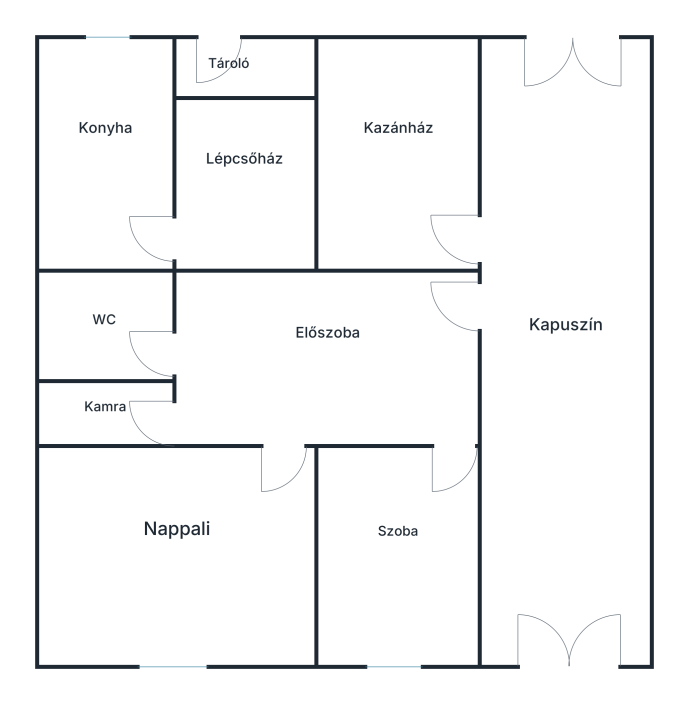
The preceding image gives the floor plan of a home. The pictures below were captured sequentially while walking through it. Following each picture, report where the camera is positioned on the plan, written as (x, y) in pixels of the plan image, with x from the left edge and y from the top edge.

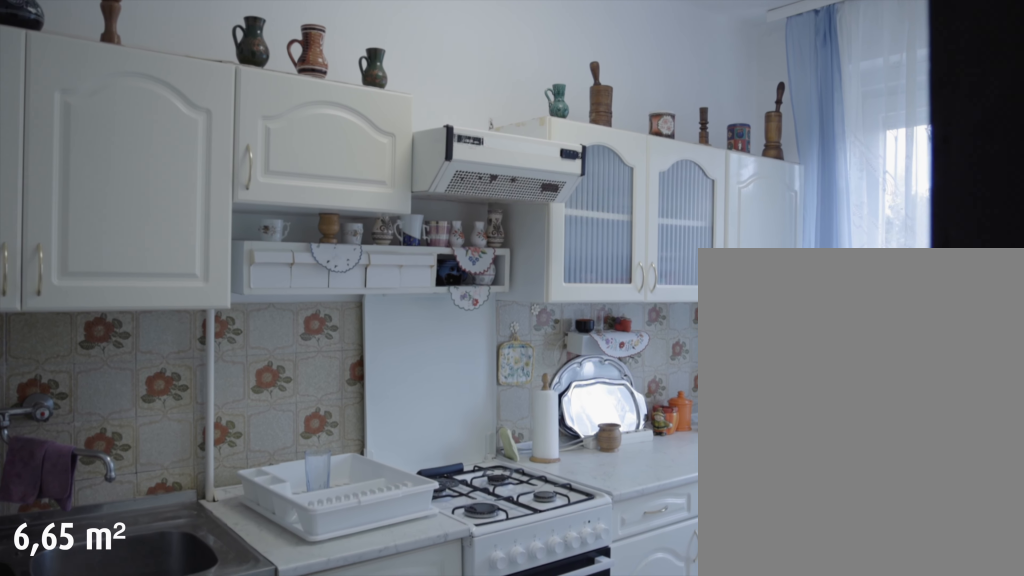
(187, 235)
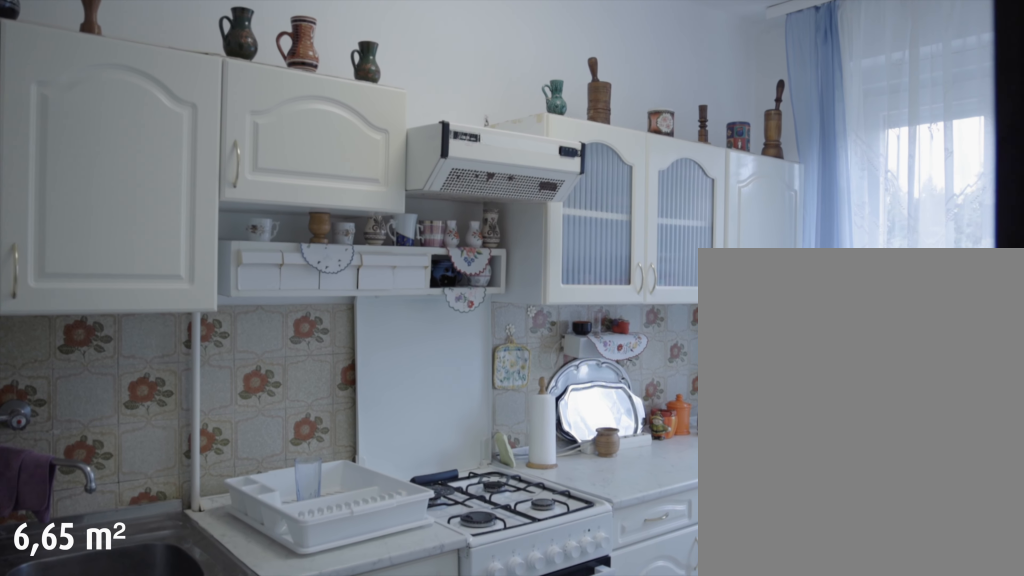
(180, 232)
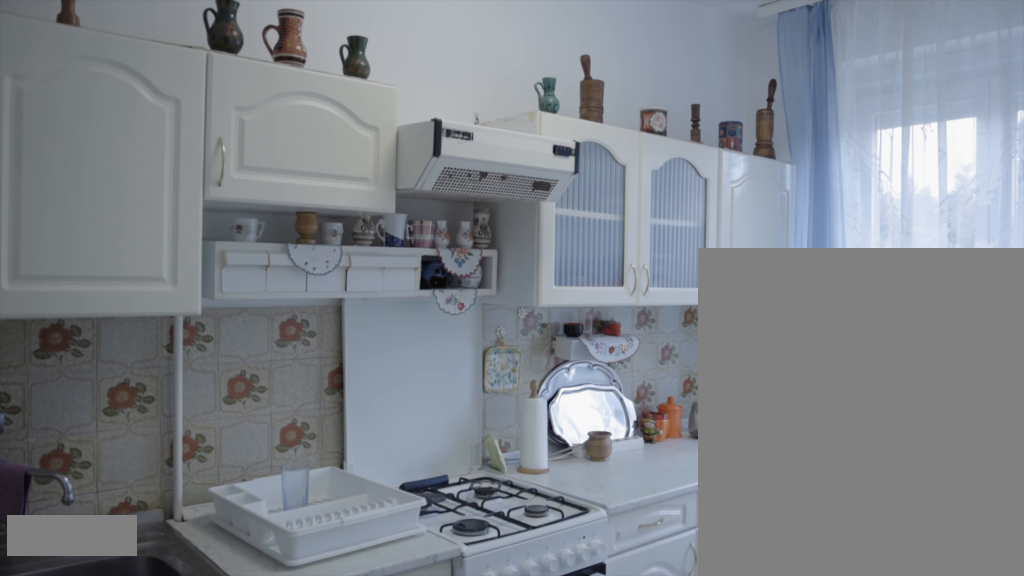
(173, 229)
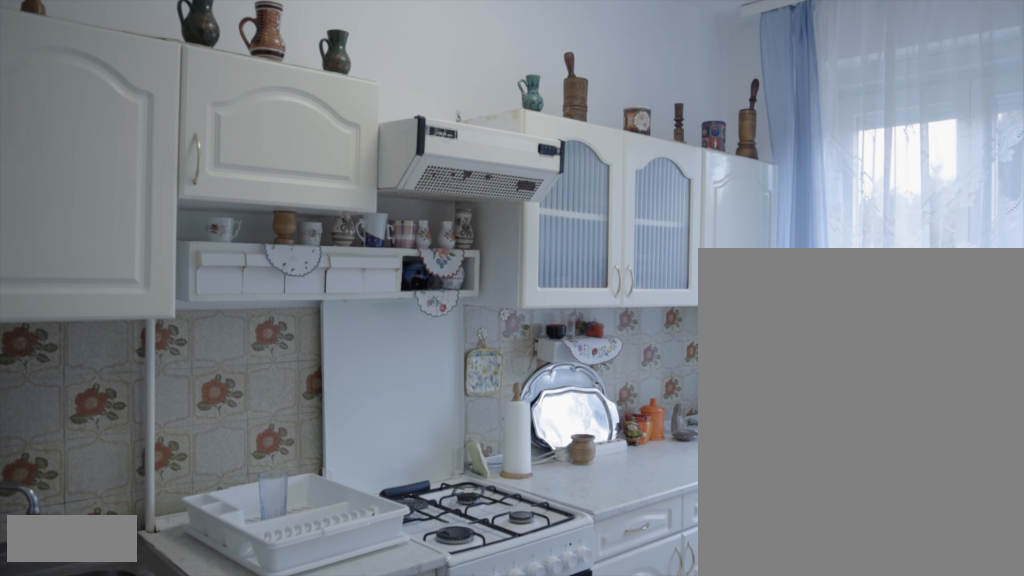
(165, 225)
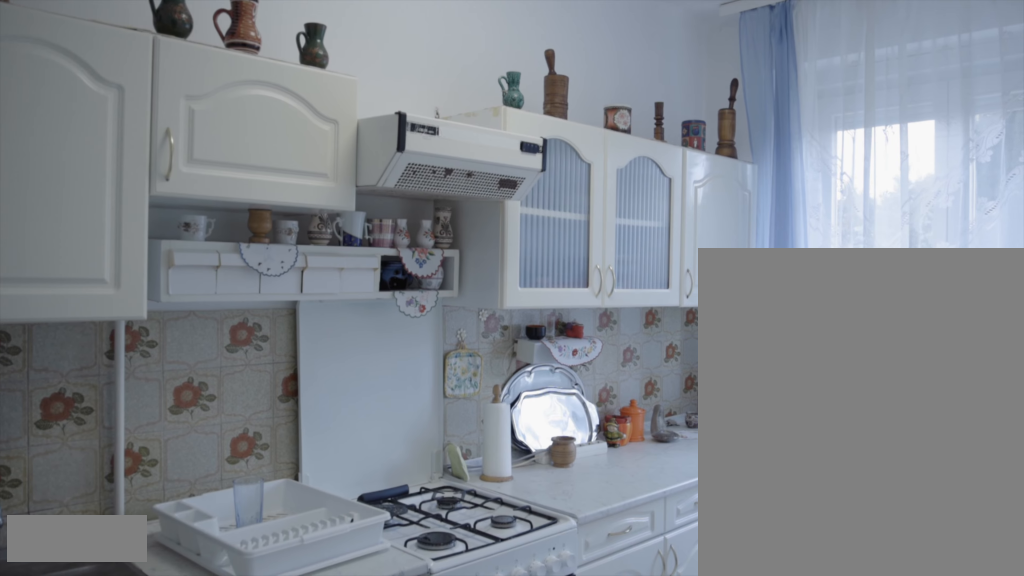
(157, 221)
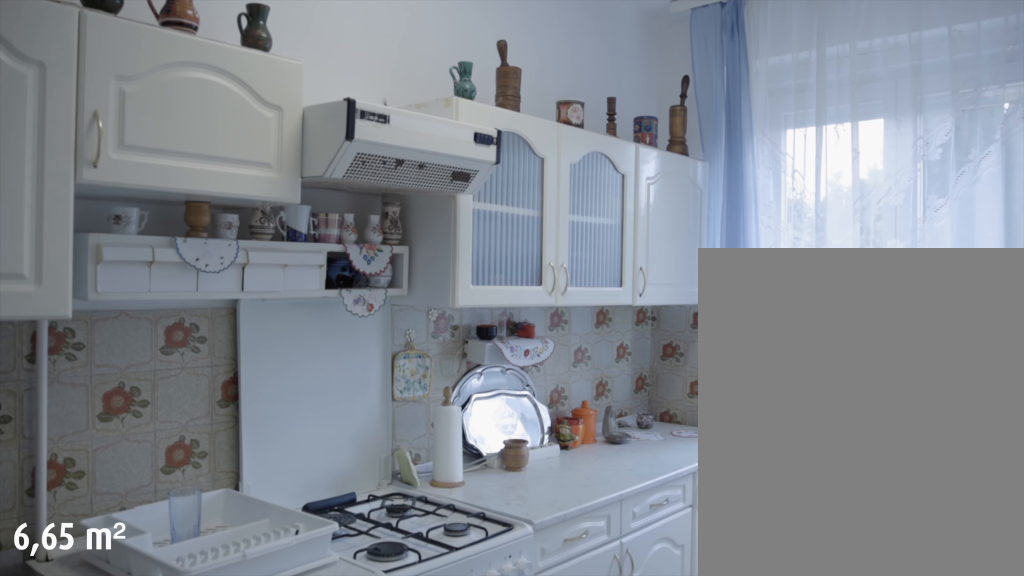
(141, 214)
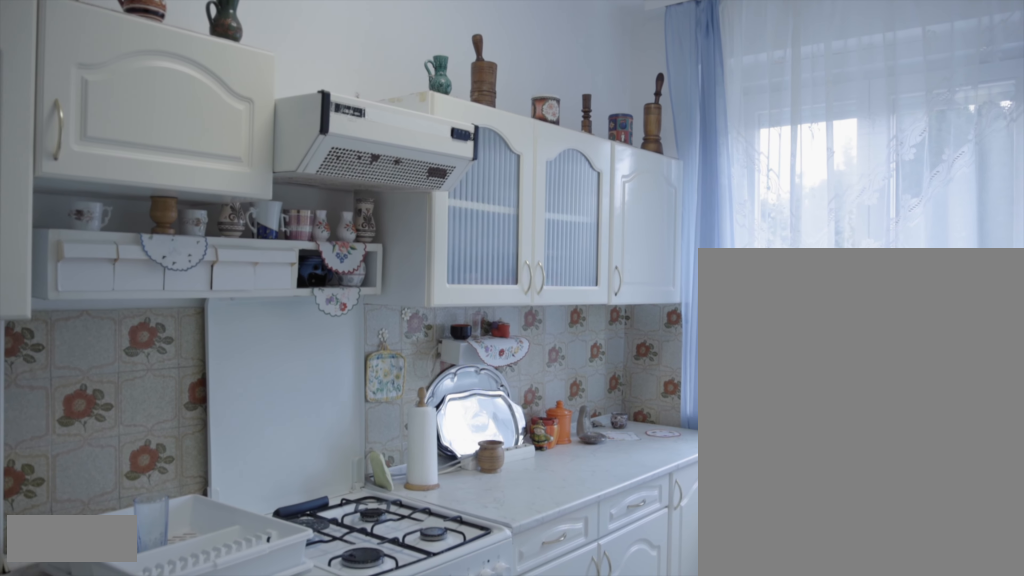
(133, 210)
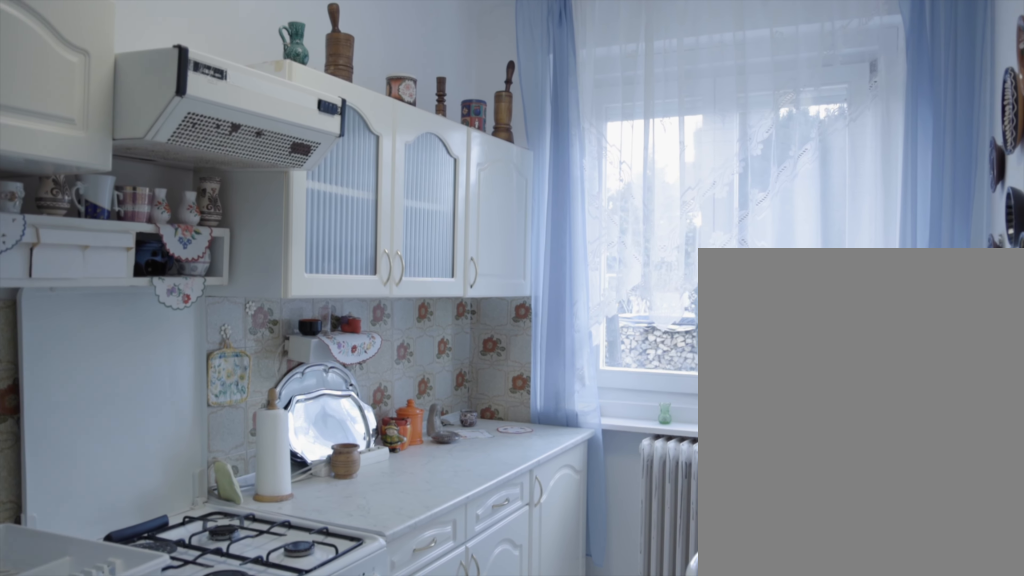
(109, 199)
